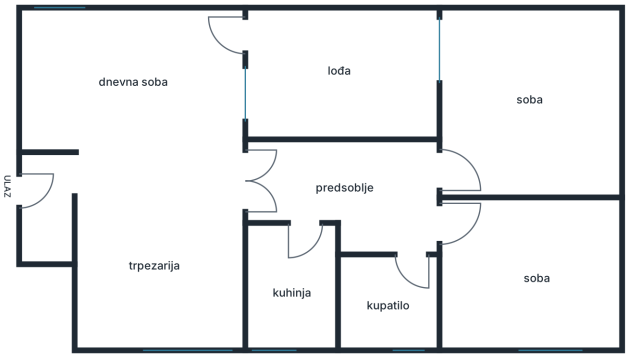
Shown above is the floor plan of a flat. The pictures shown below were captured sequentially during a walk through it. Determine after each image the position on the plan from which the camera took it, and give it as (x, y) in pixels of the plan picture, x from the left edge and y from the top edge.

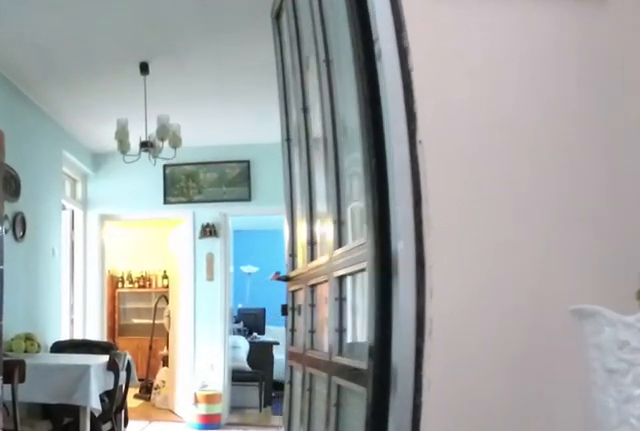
(160, 176)
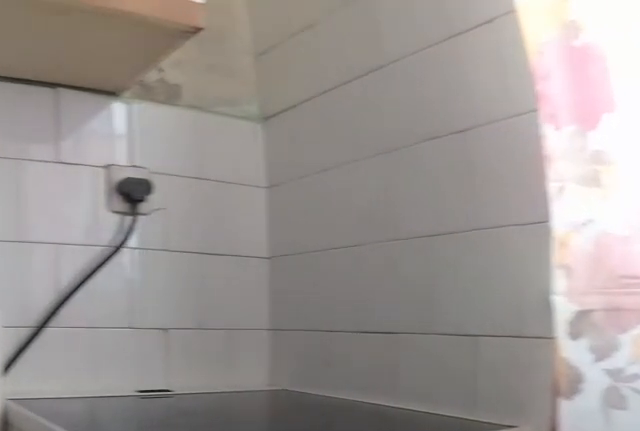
(280, 328)
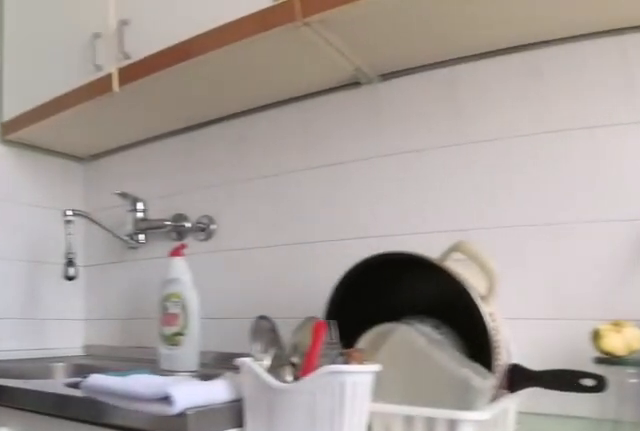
(284, 336)
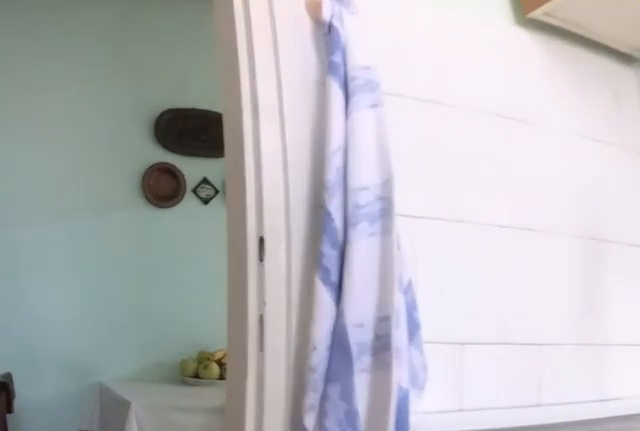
(292, 292)
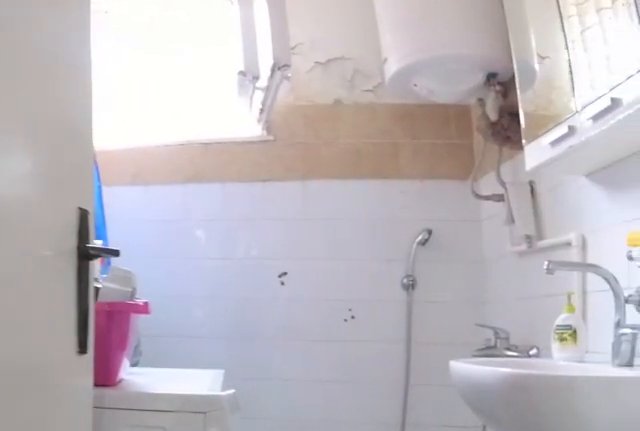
(396, 221)
